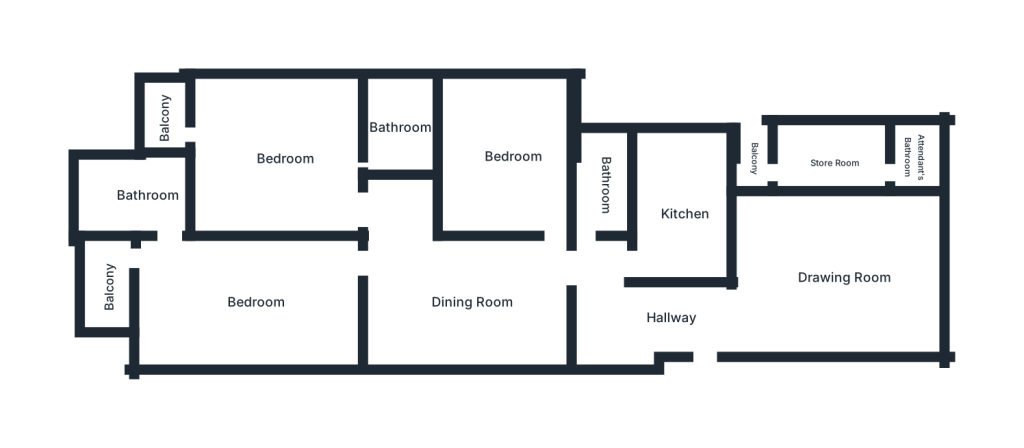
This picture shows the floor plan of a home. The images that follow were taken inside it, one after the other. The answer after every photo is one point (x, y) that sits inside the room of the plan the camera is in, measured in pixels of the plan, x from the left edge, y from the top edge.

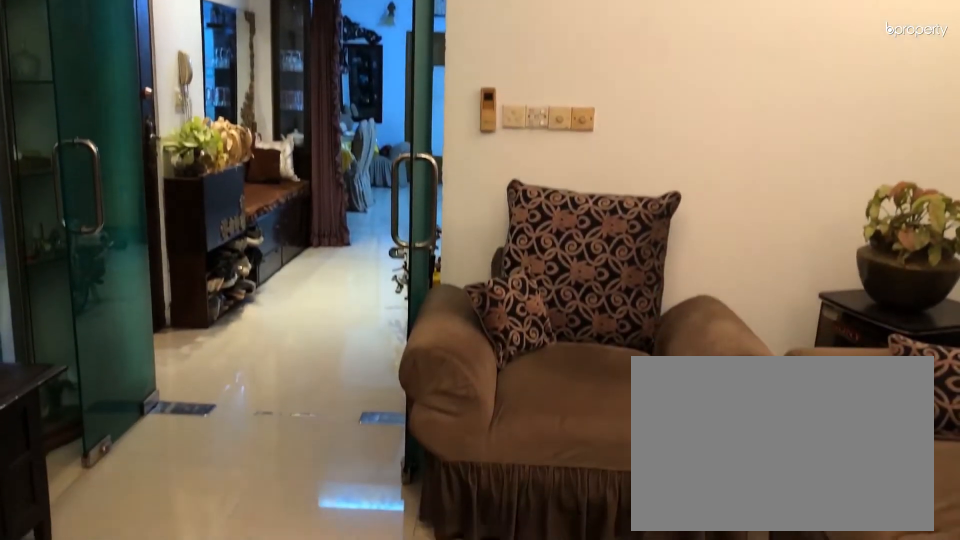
(842, 273)
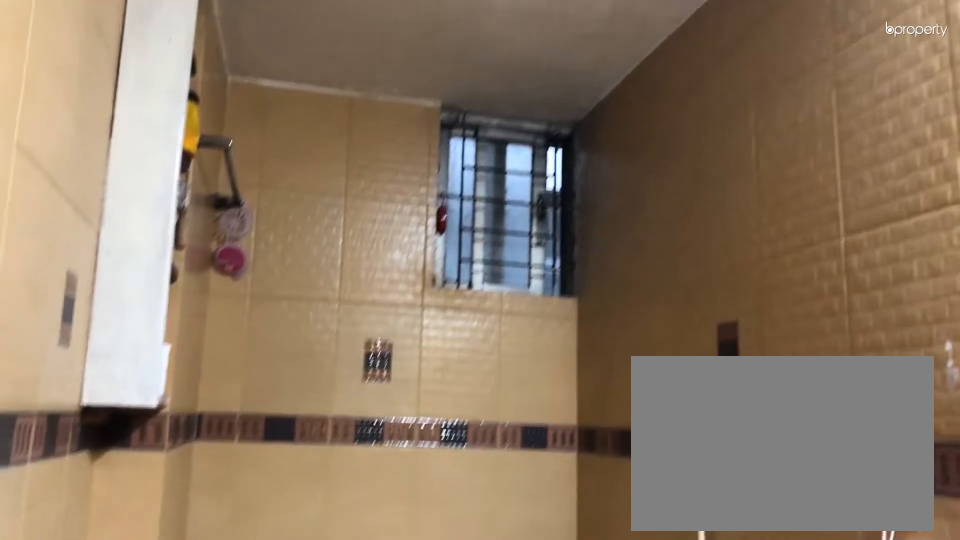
(610, 181)
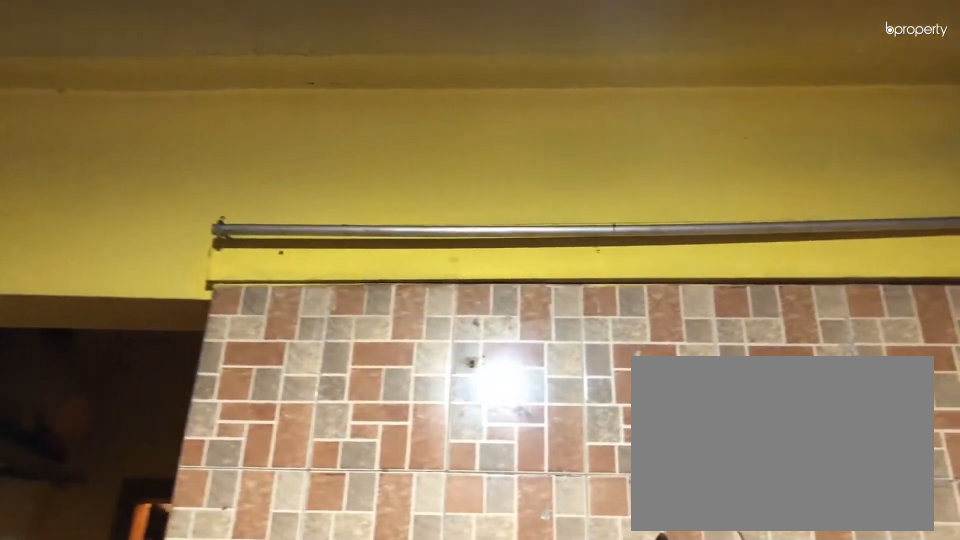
(686, 210)
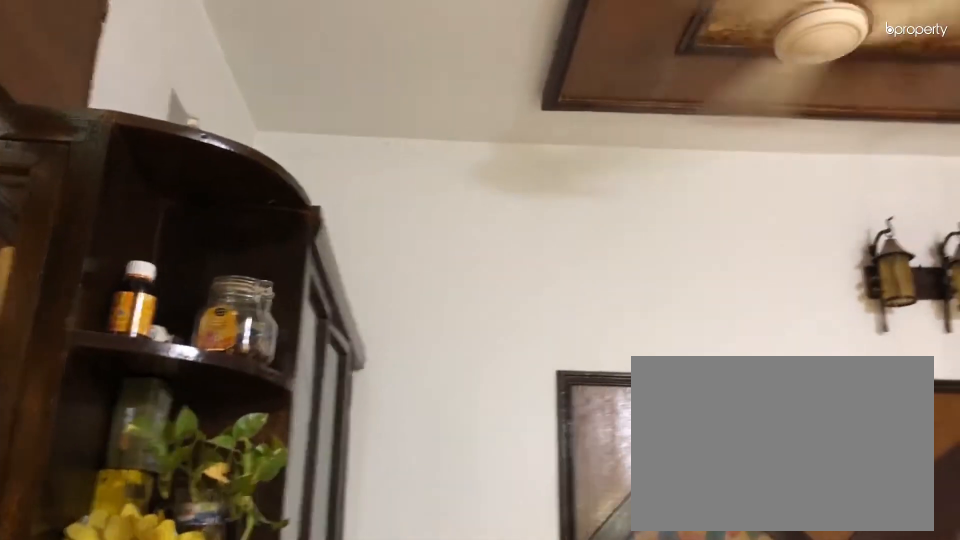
(471, 296)
